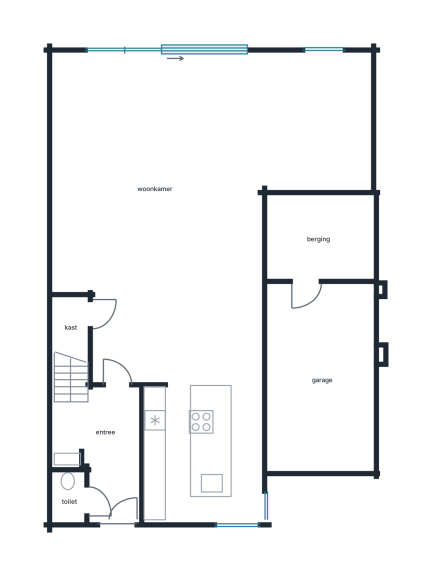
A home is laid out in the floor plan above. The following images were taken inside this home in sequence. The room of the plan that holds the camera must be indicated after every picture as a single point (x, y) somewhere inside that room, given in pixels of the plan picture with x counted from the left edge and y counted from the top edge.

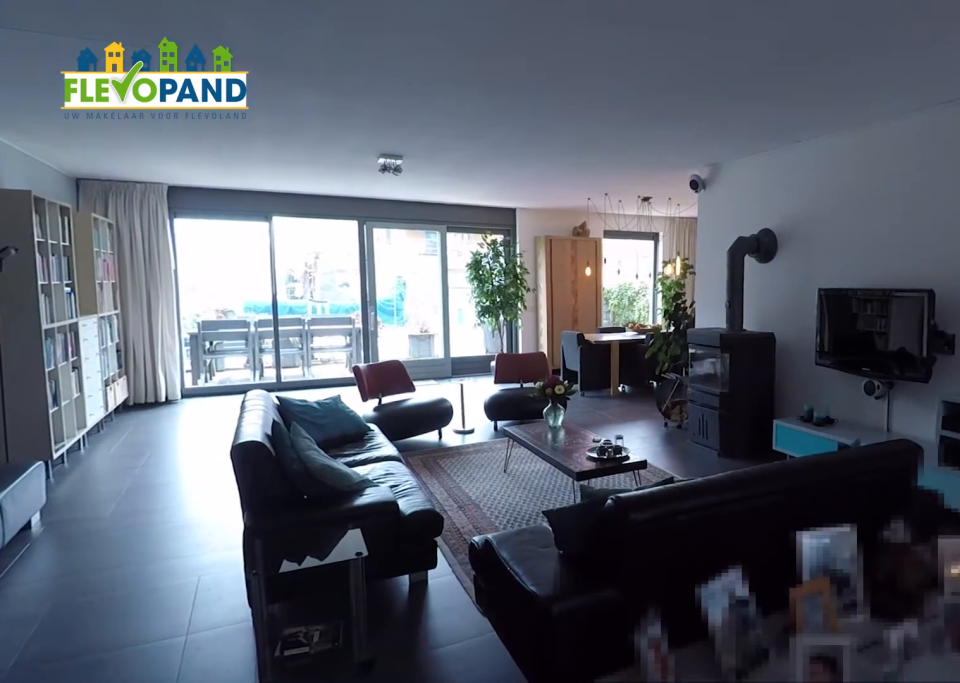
(190, 175)
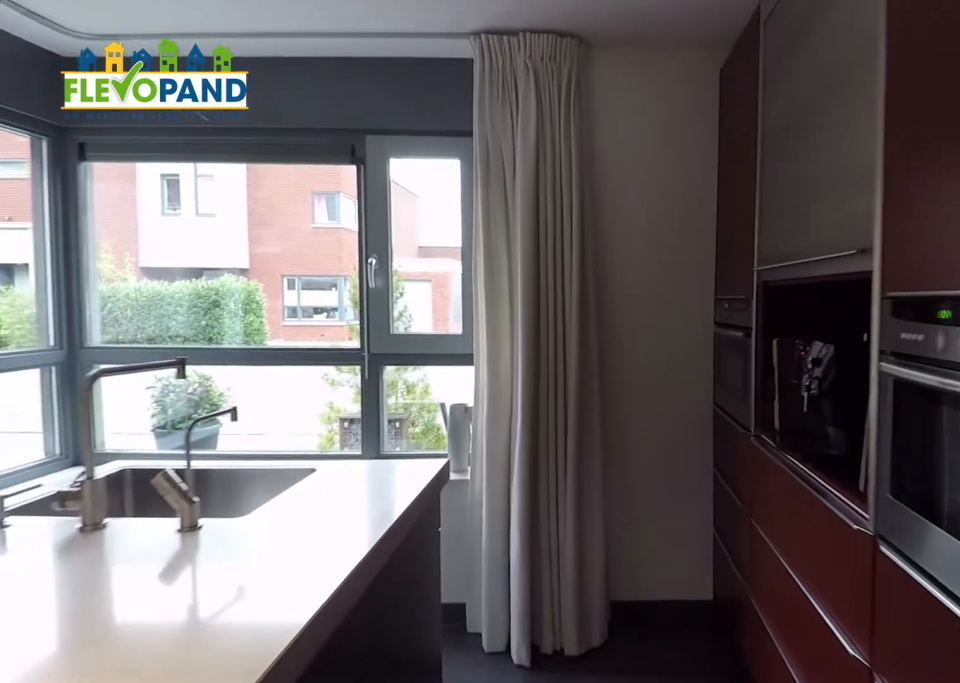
(202, 452)
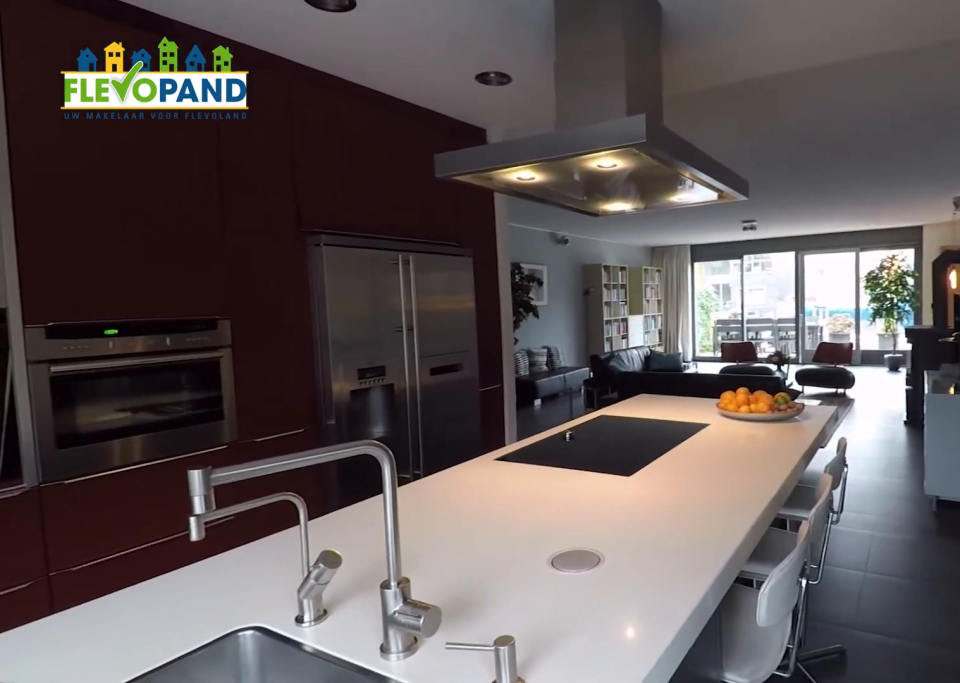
(202, 452)
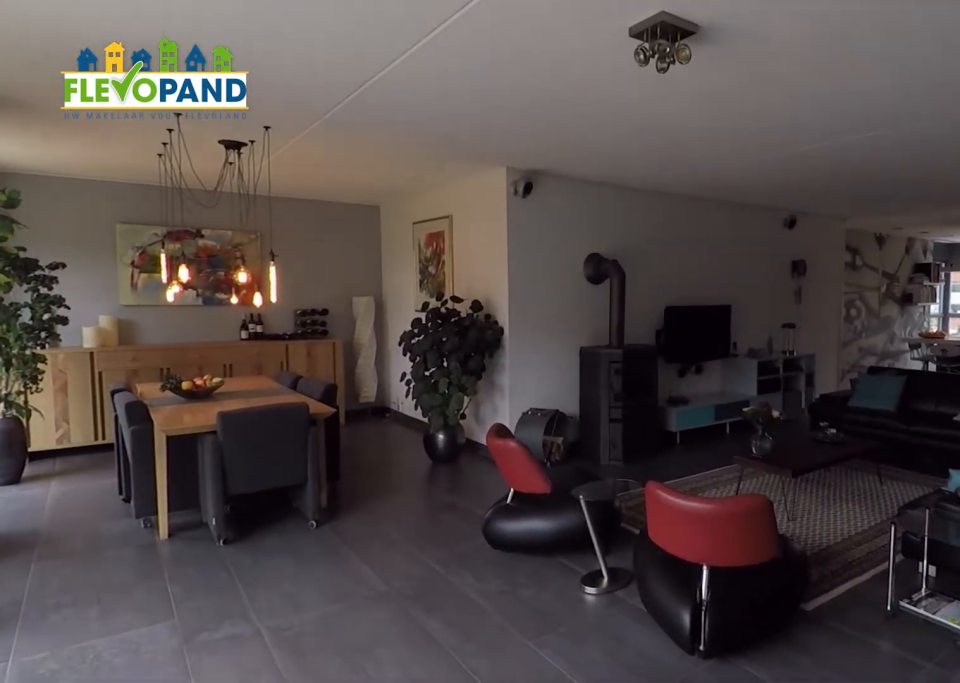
(190, 175)
